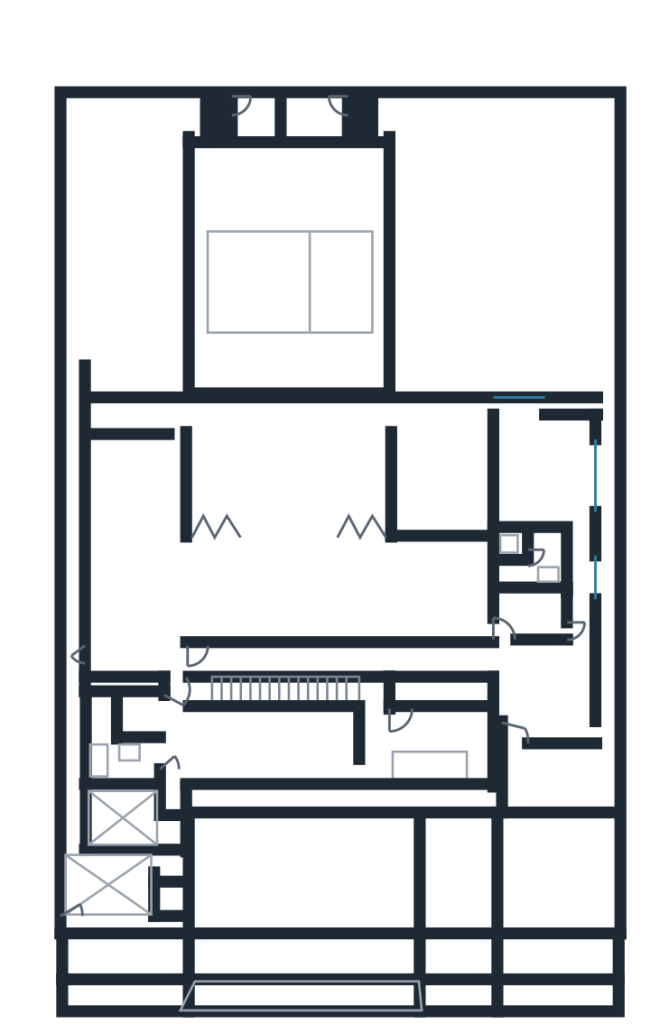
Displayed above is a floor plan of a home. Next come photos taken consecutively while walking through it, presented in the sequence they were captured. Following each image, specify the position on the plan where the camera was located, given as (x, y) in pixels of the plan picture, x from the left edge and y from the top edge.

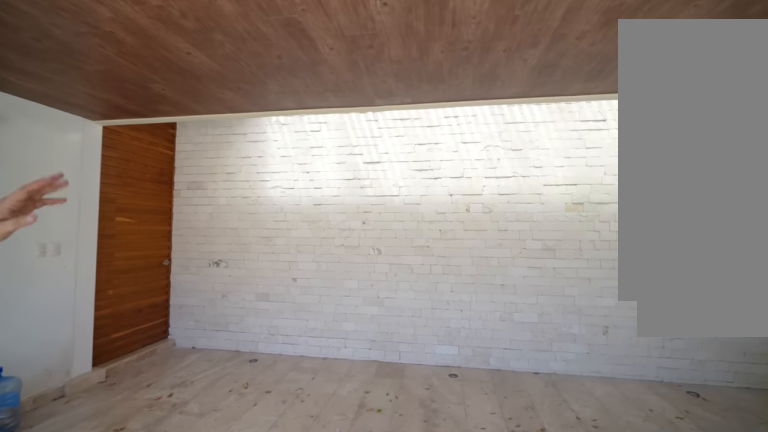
(257, 859)
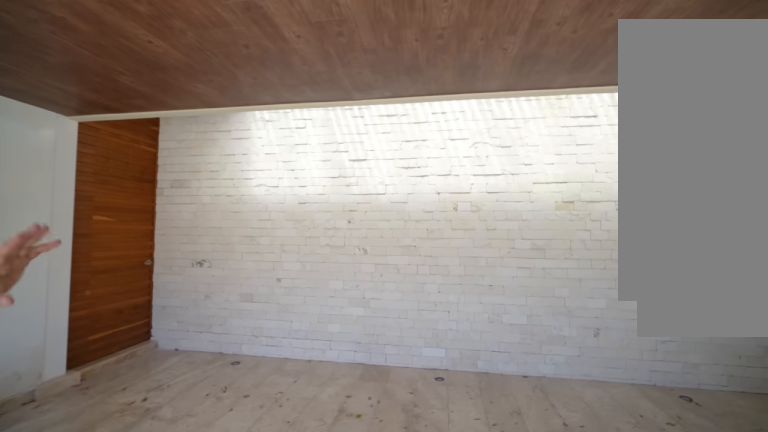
(267, 871)
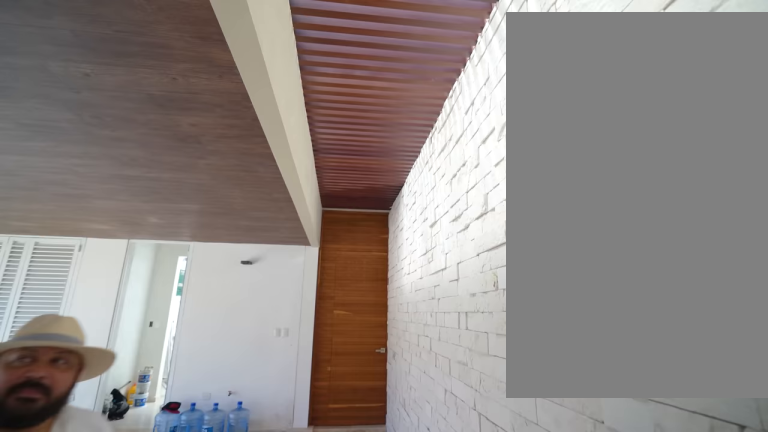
(267, 808)
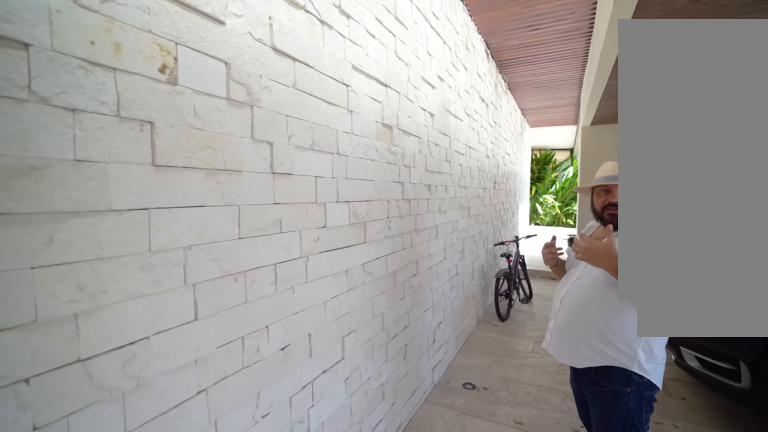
(250, 815)
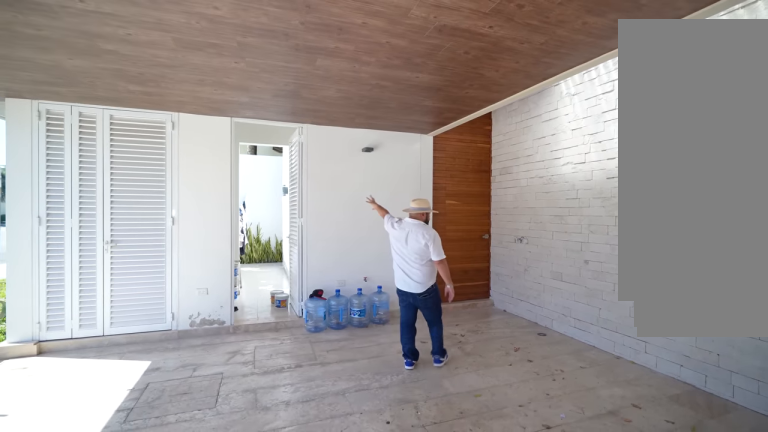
(278, 856)
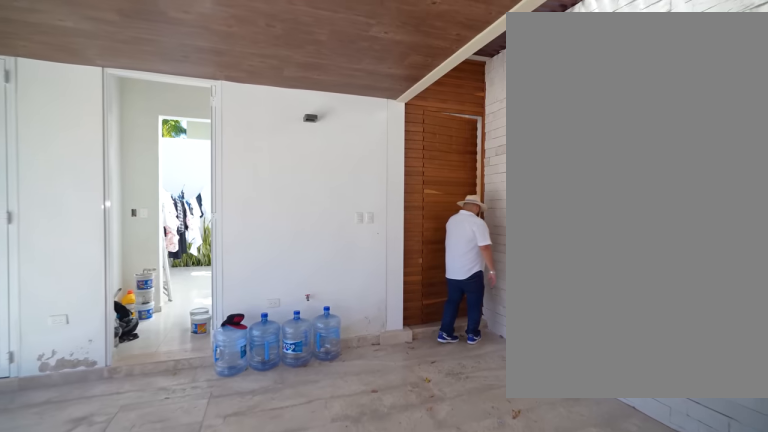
(277, 865)
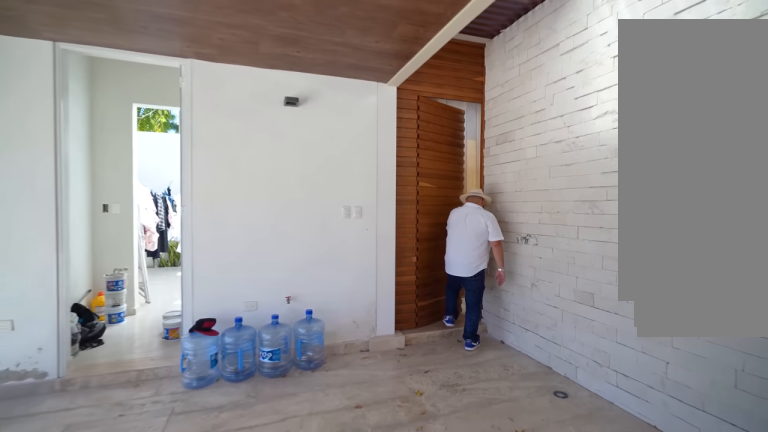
(272, 865)
